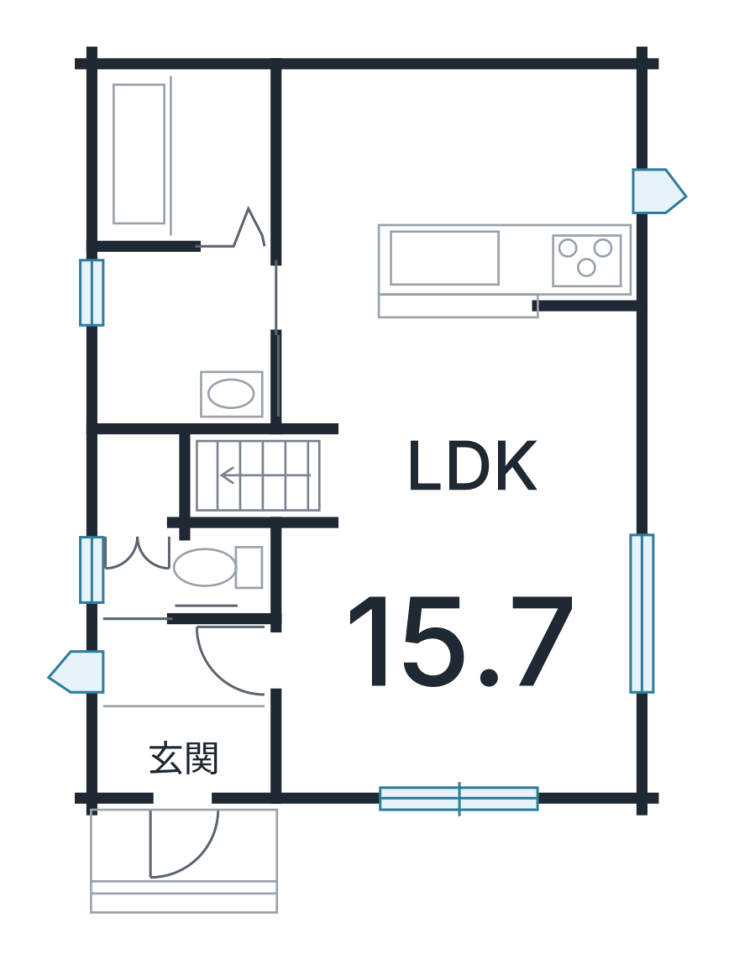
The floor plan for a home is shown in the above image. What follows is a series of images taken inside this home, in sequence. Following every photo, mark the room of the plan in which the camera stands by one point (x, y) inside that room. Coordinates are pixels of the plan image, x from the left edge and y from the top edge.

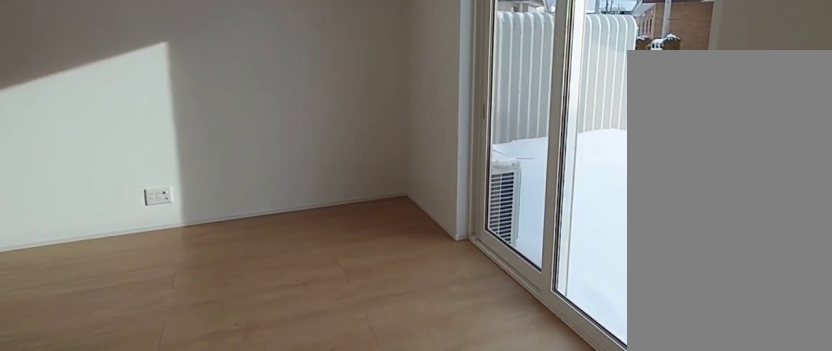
(458, 549)
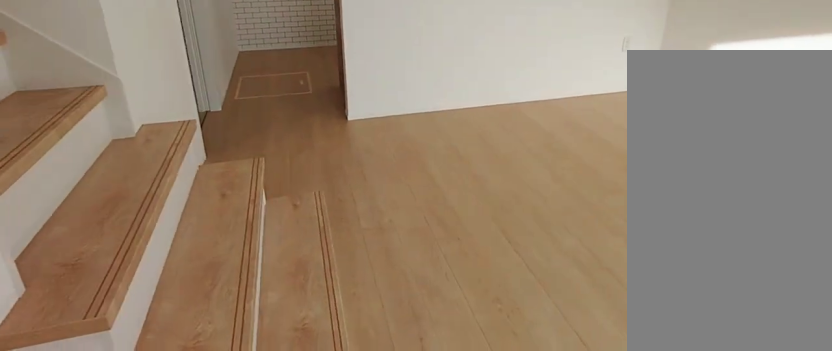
(458, 549)
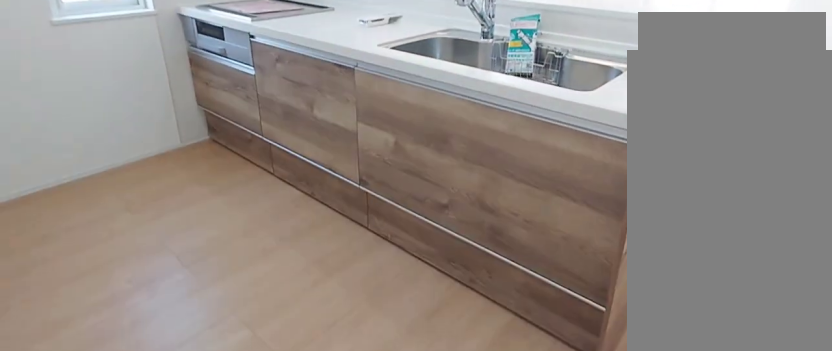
(475, 167)
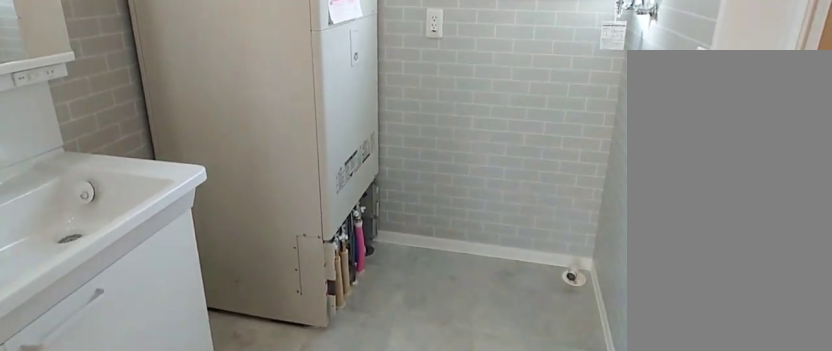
(180, 359)
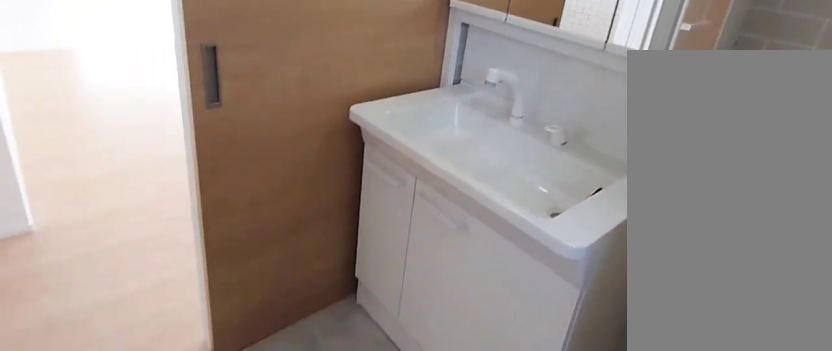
(180, 359)
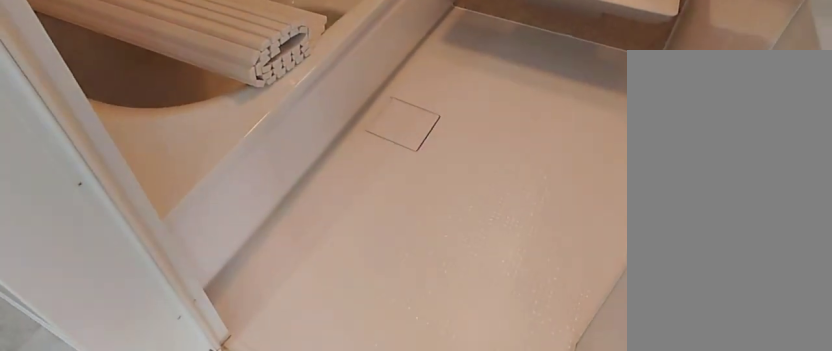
(180, 99)
